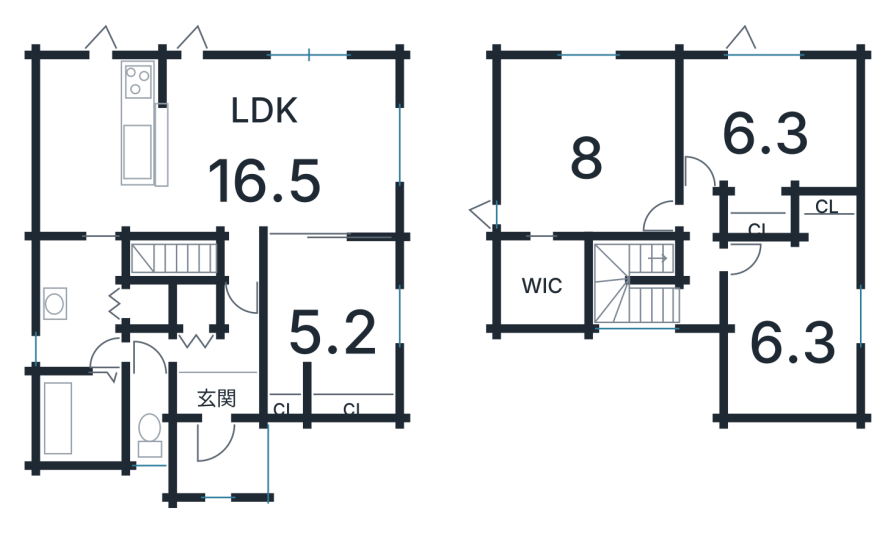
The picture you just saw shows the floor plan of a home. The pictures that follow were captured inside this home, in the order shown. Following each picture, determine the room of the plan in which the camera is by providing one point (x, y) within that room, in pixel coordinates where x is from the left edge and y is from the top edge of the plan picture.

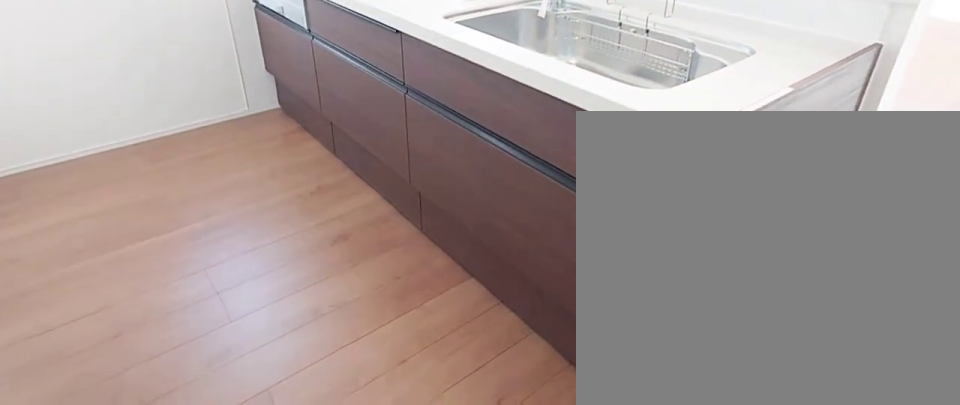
(96, 156)
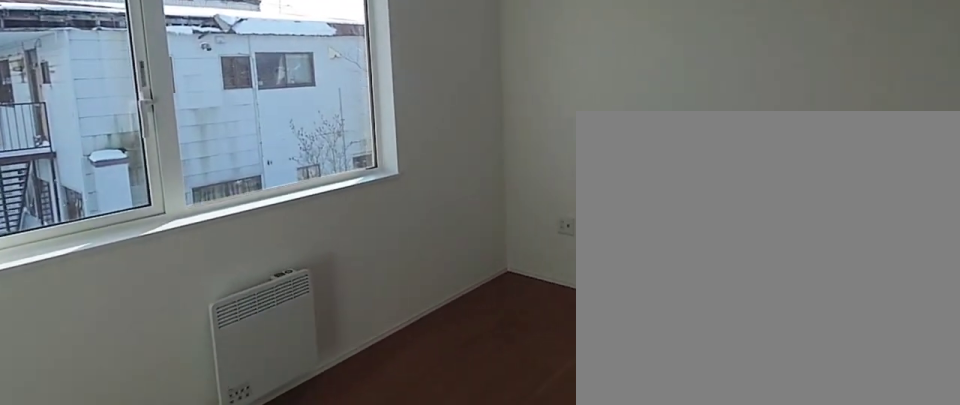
(765, 130)
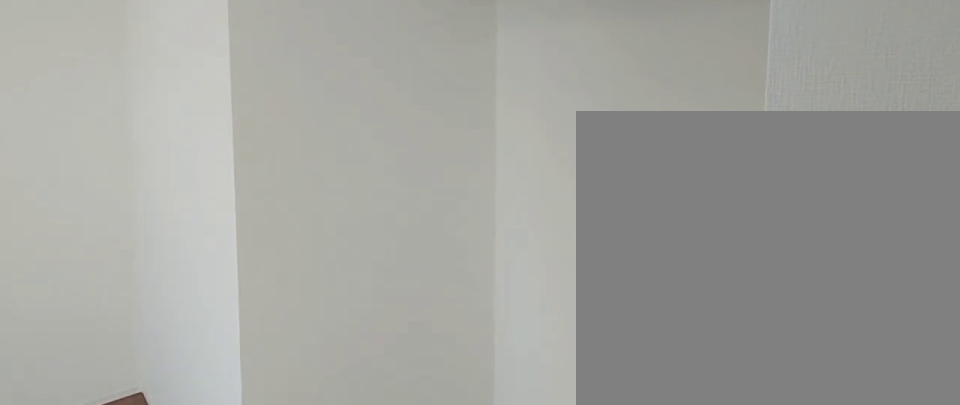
(765, 130)
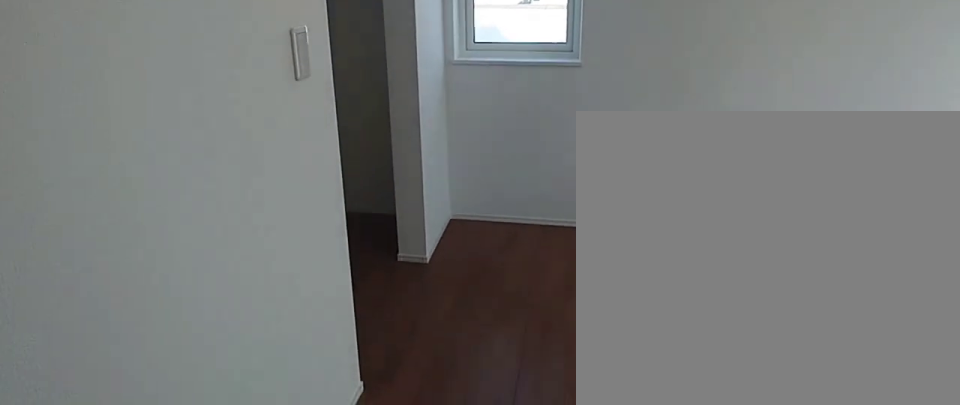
(583, 160)
